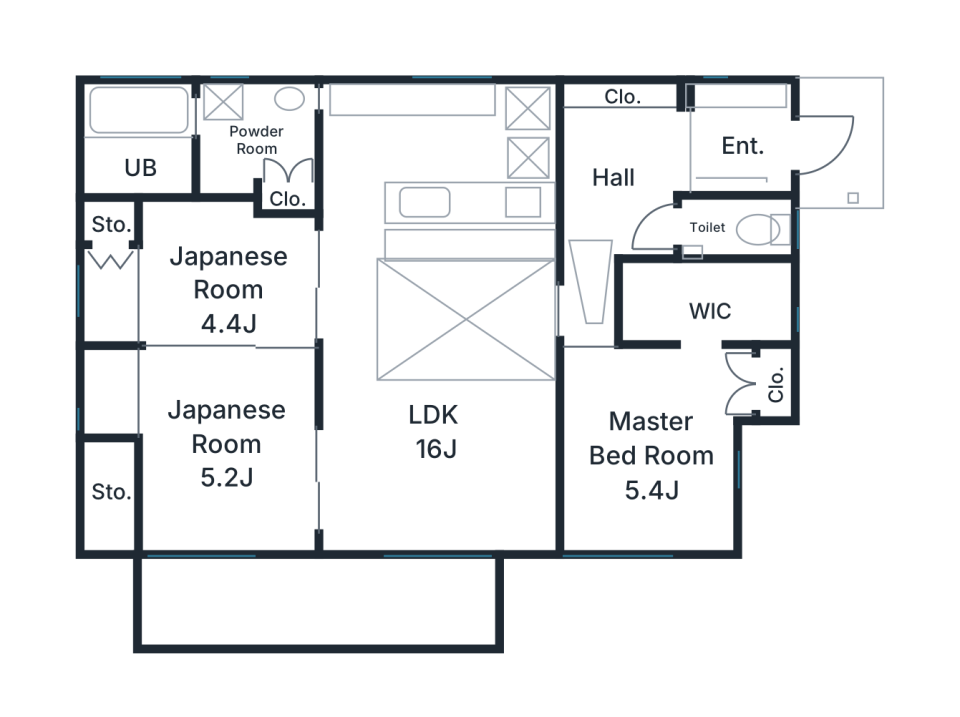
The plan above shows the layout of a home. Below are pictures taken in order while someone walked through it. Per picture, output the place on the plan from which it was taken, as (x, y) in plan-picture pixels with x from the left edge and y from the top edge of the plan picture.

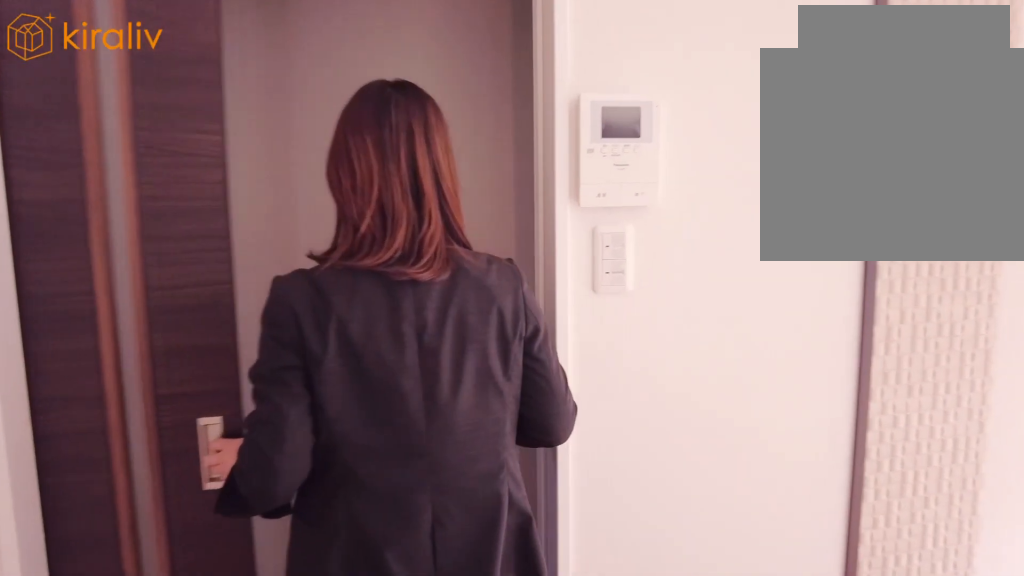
(545, 325)
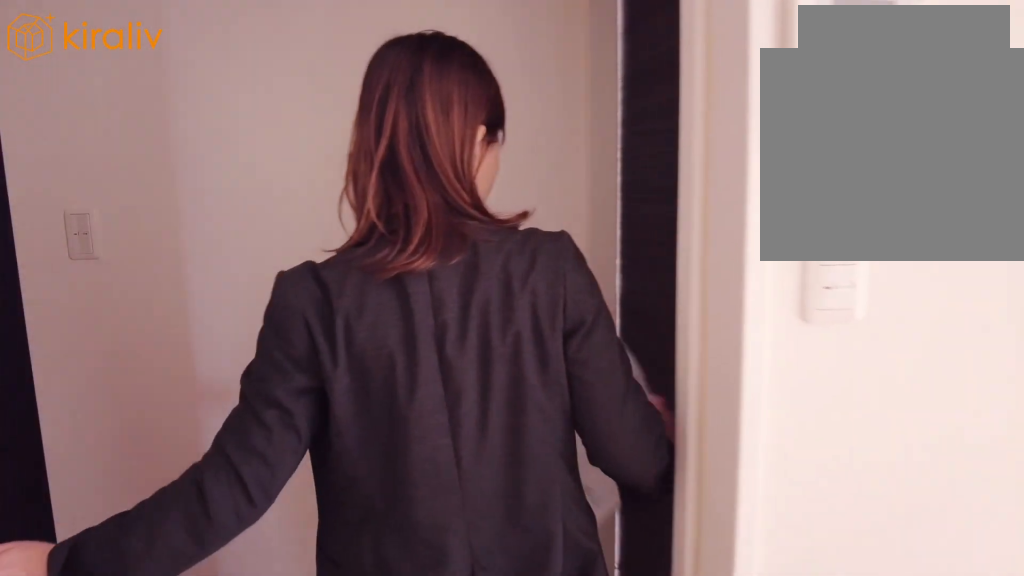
(566, 329)
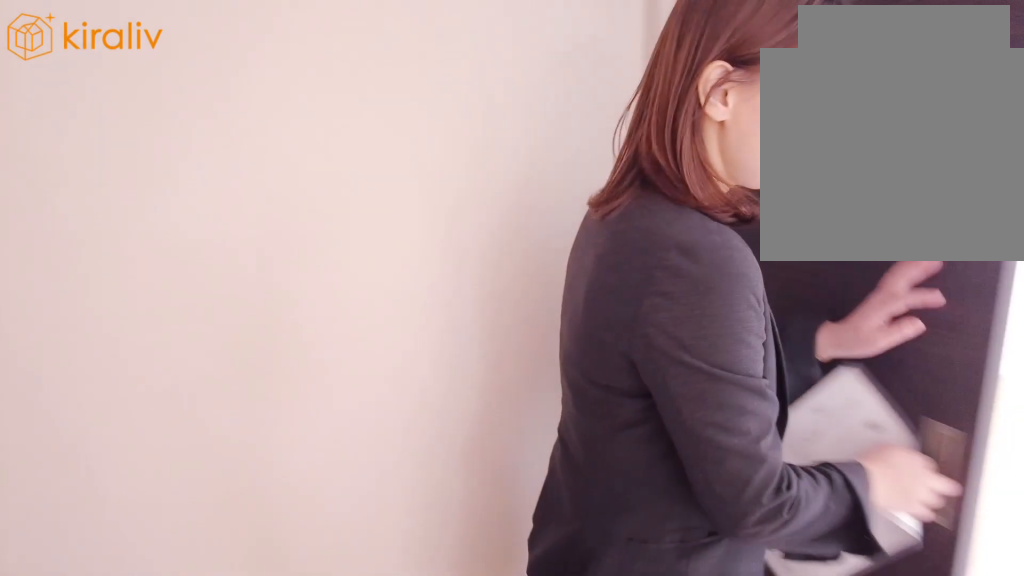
(592, 350)
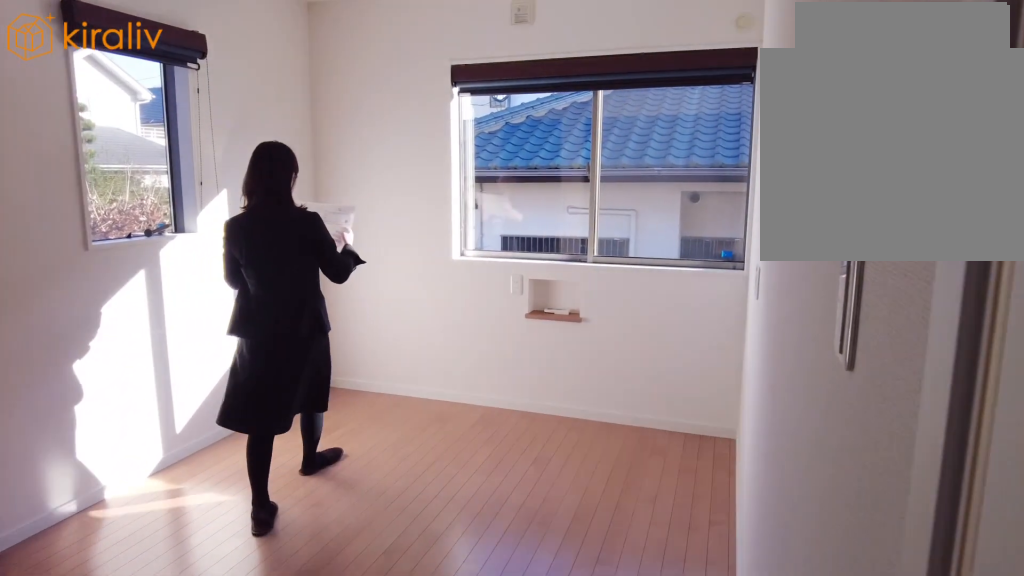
(635, 449)
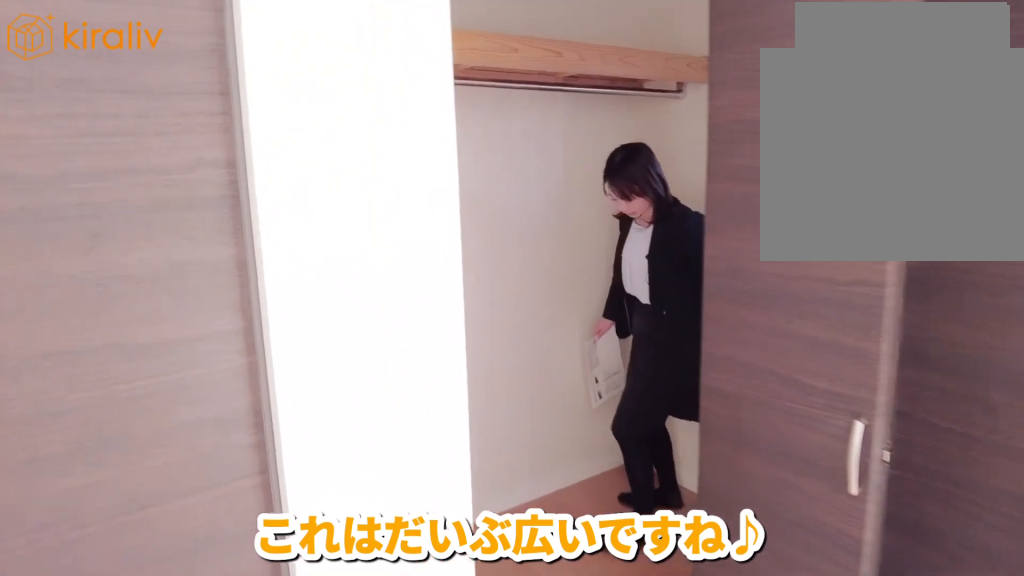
(690, 415)
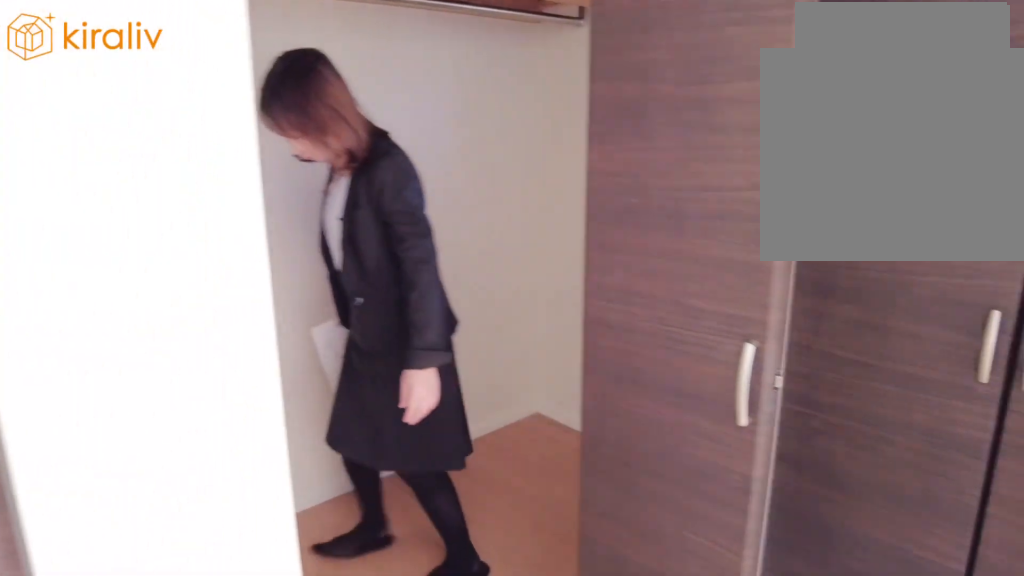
(687, 413)
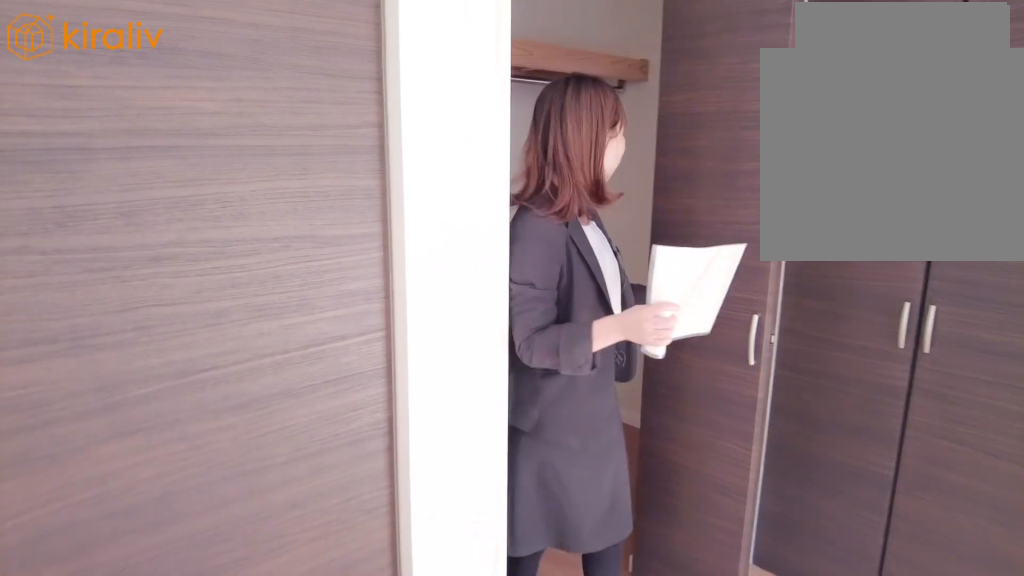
(667, 415)
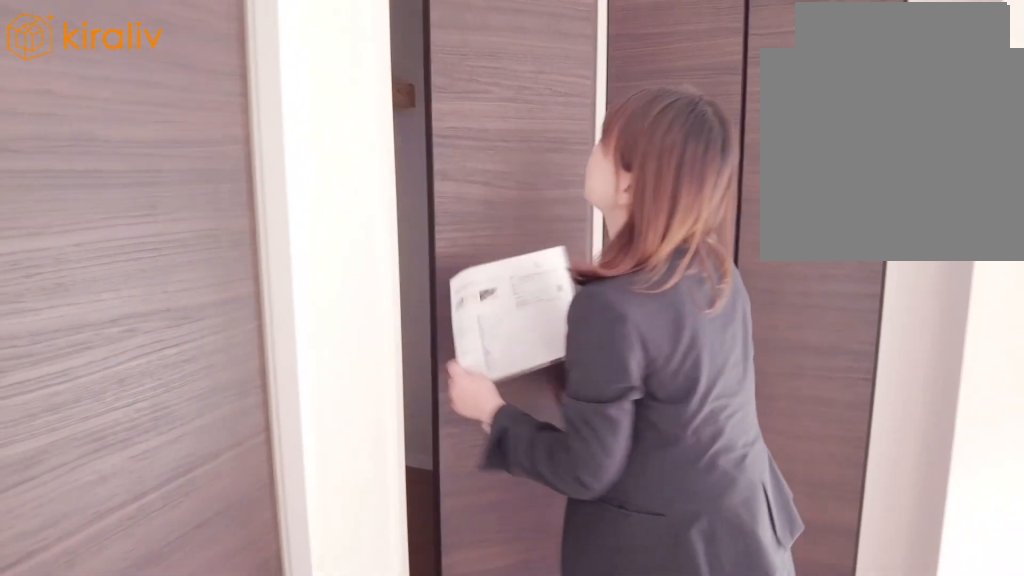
(660, 415)
